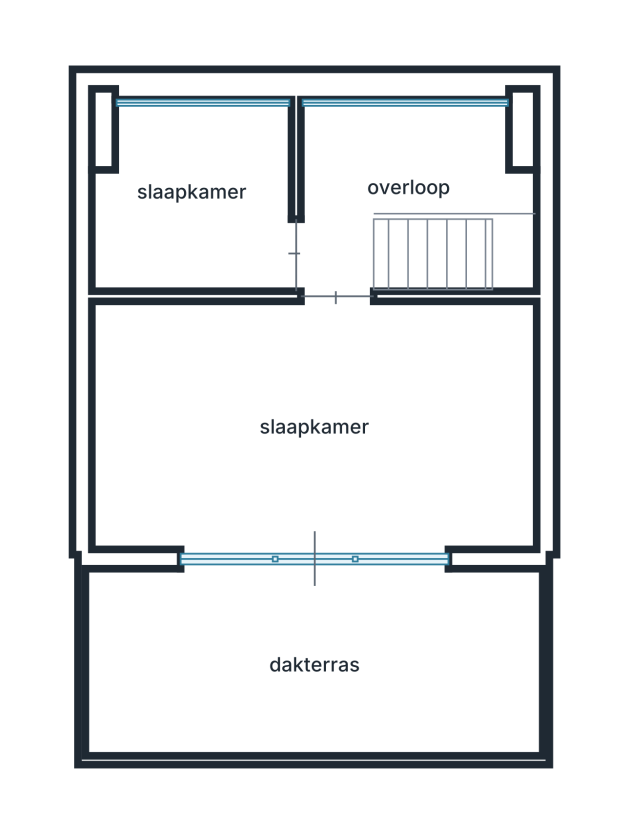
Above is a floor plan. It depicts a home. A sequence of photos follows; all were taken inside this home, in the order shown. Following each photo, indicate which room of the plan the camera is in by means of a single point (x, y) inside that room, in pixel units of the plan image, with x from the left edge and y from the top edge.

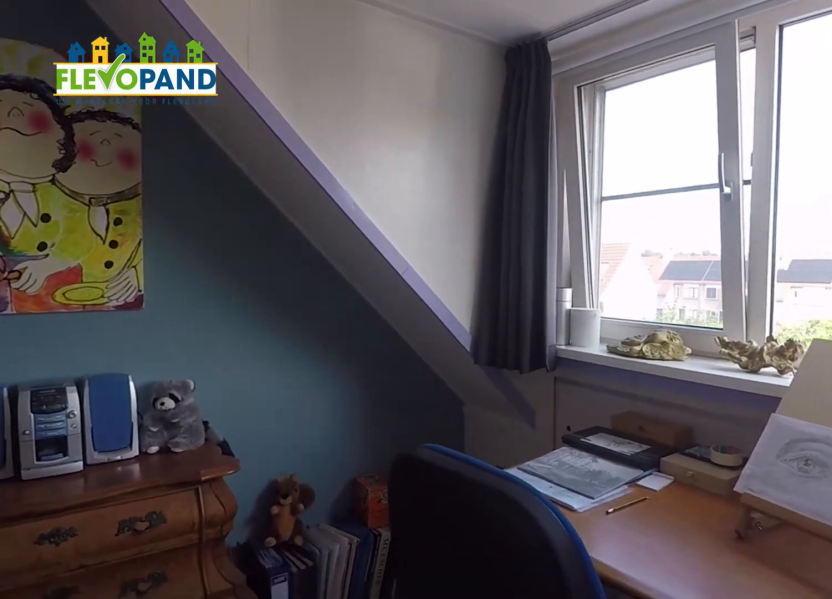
(197, 201)
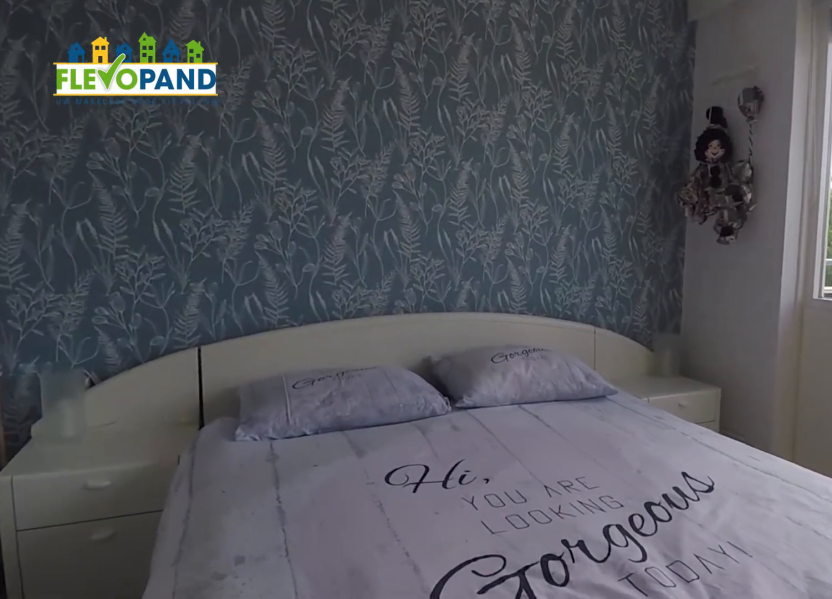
(313, 426)
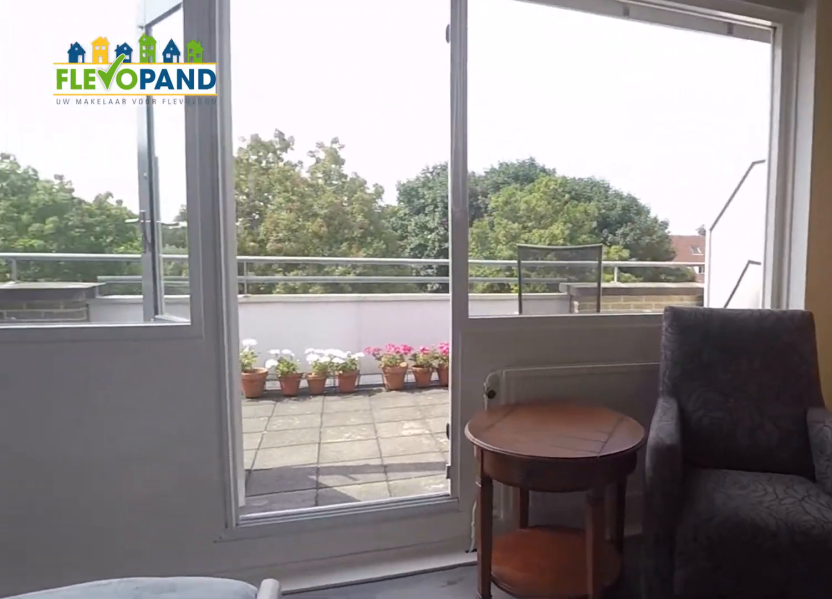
(313, 426)
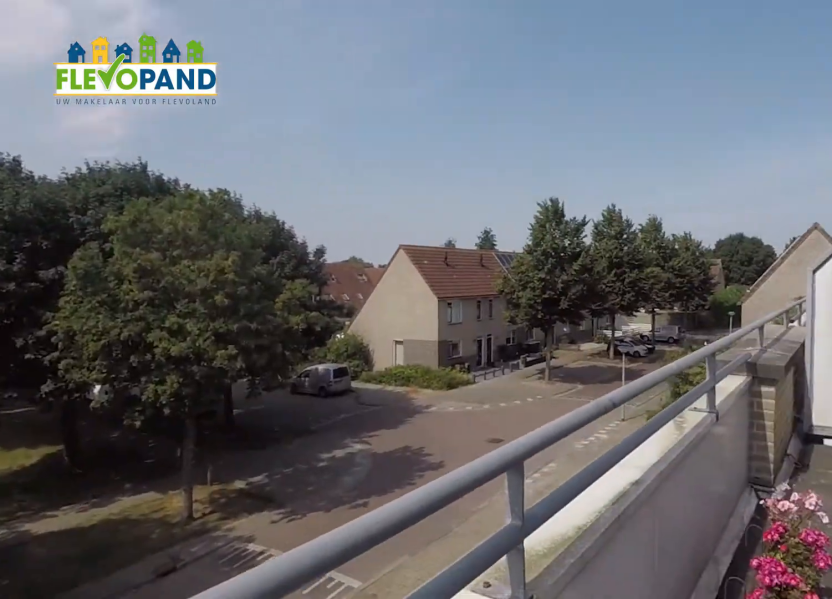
(313, 663)
